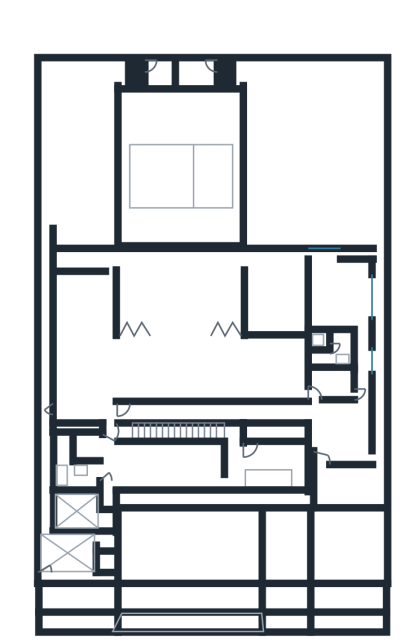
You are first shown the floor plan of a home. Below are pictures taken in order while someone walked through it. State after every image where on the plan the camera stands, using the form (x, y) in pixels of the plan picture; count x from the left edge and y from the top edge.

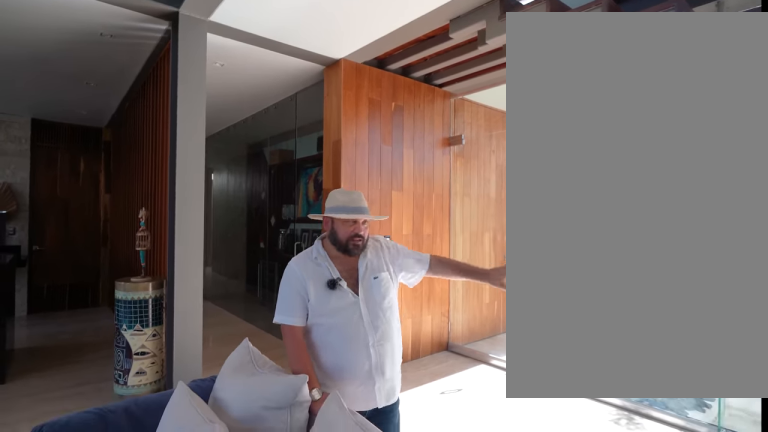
(207, 404)
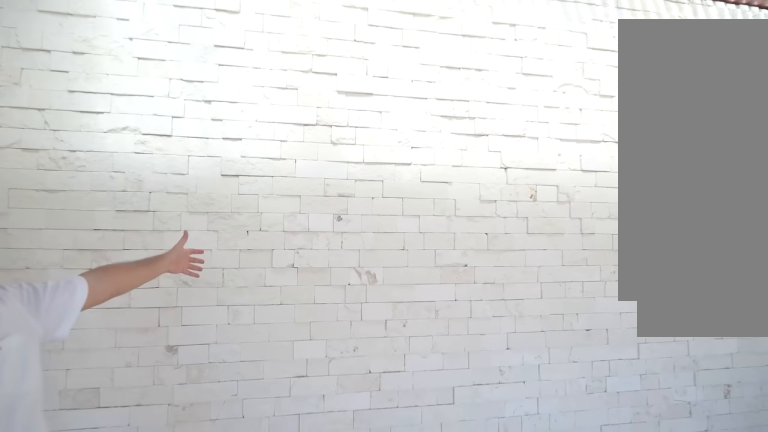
(148, 509)
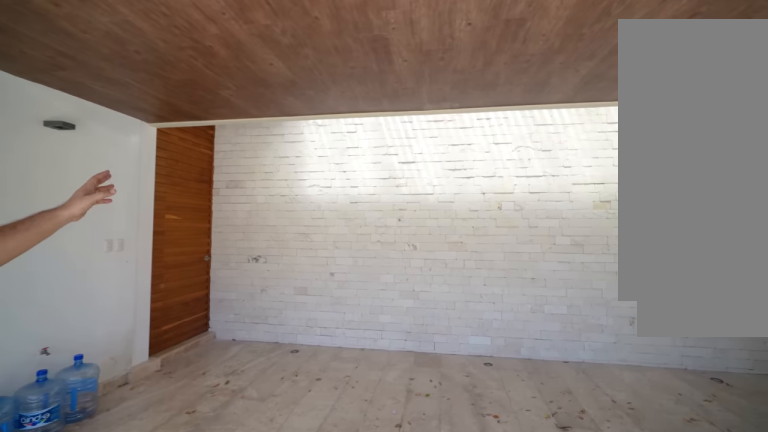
(157, 529)
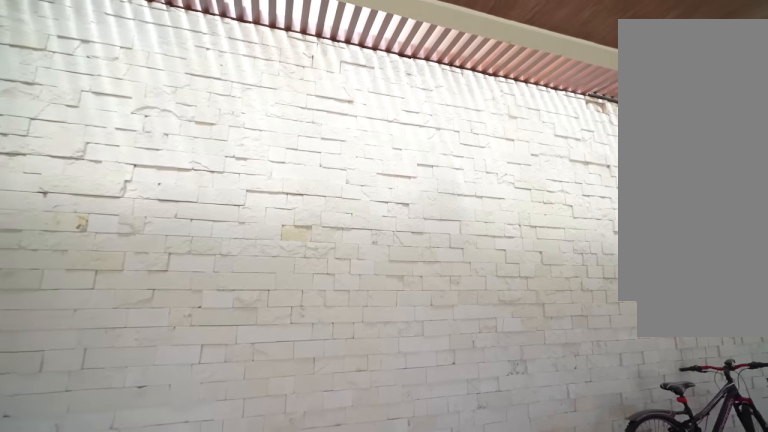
(167, 545)
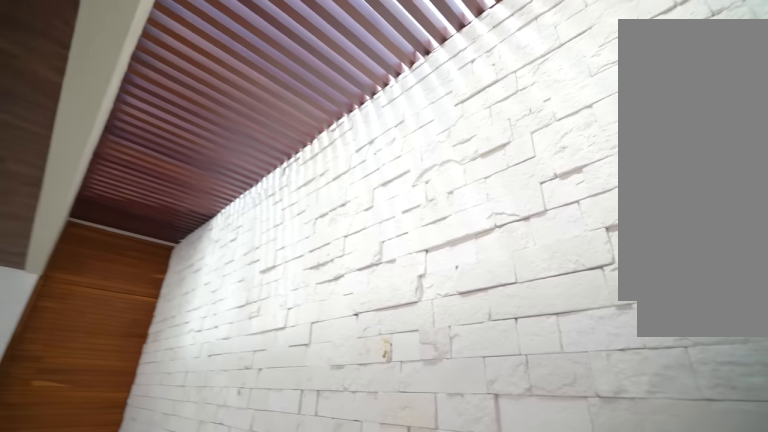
(159, 512)
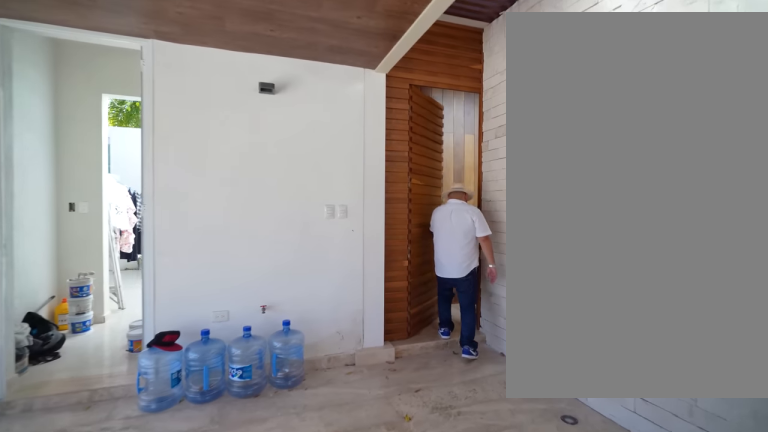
(167, 538)
